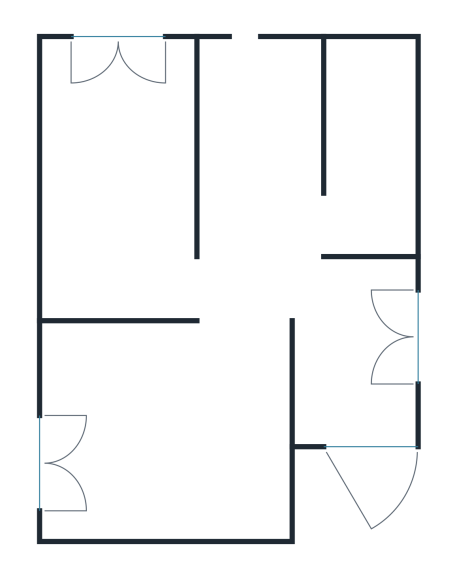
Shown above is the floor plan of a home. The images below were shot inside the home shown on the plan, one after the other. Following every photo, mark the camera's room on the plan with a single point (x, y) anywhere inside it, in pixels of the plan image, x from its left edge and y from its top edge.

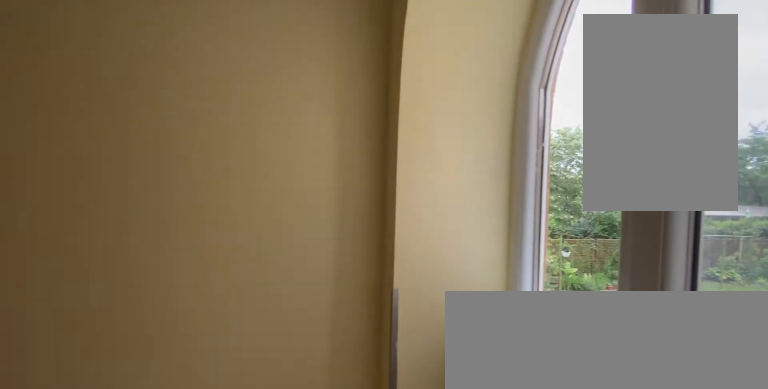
(355, 358)
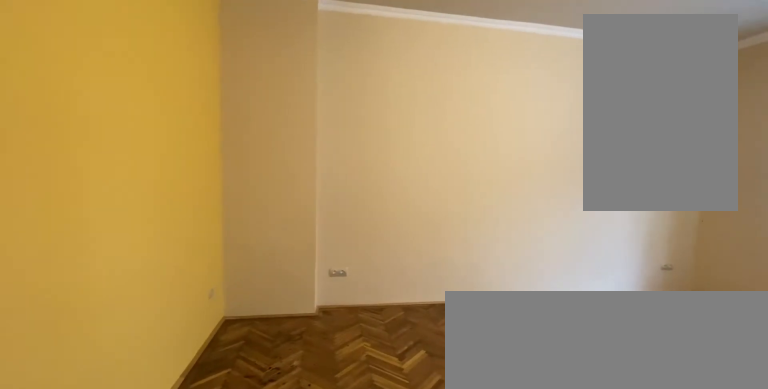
(168, 430)
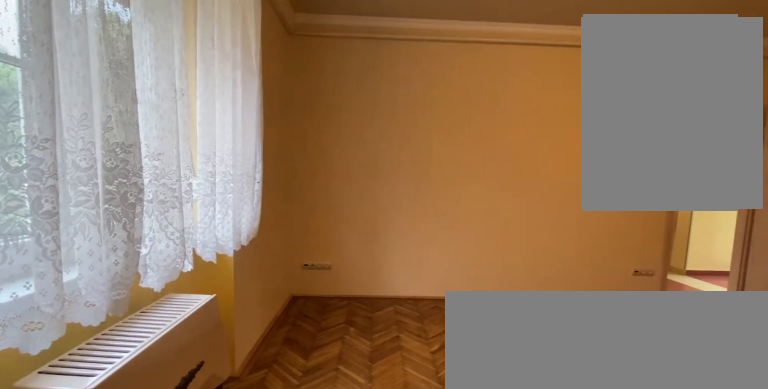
(168, 430)
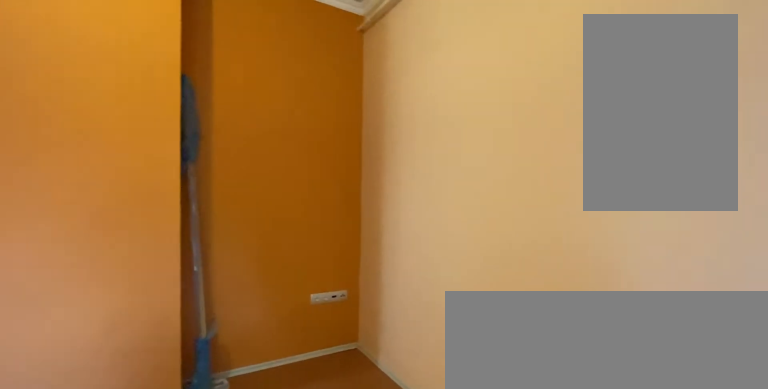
(111, 175)
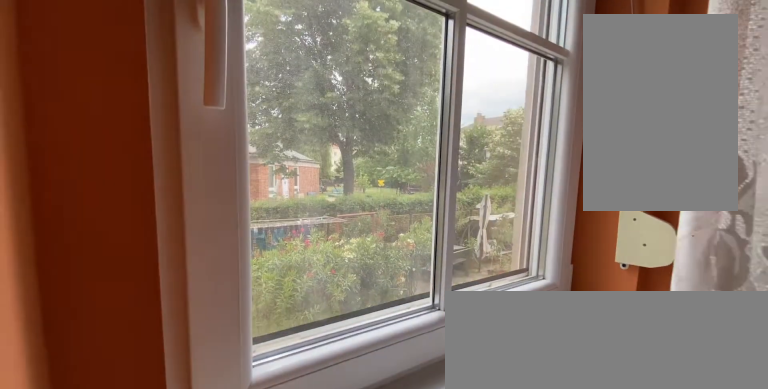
(111, 175)
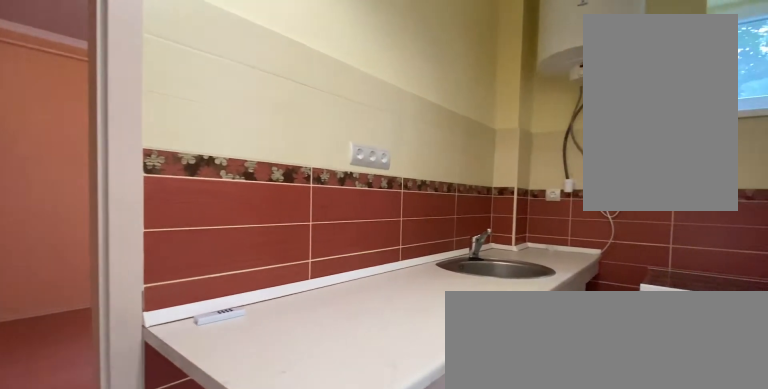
(261, 159)
